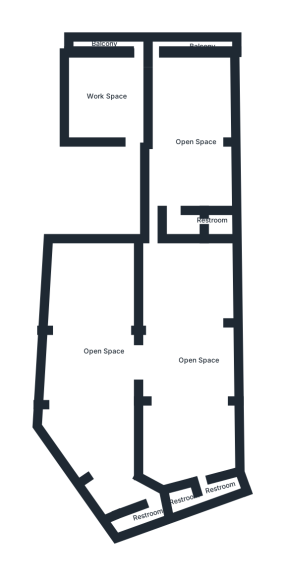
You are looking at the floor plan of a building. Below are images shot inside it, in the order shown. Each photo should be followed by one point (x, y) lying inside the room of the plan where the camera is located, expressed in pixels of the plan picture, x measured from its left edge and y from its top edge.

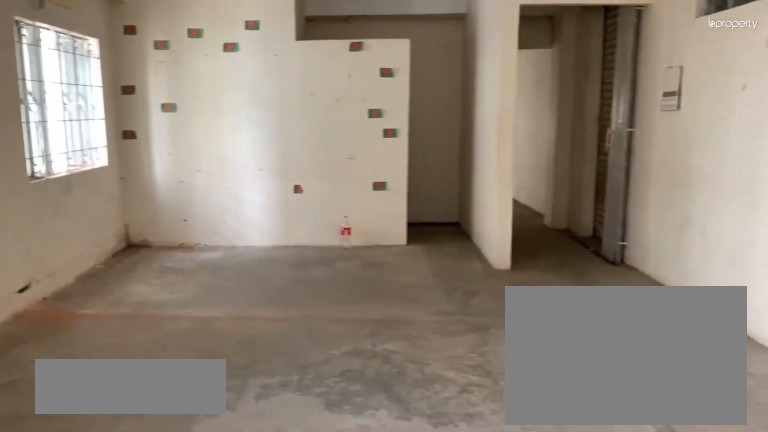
(196, 139)
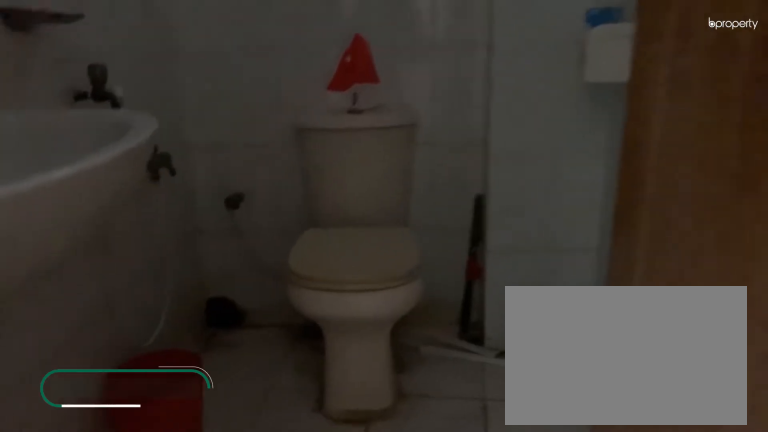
(216, 220)
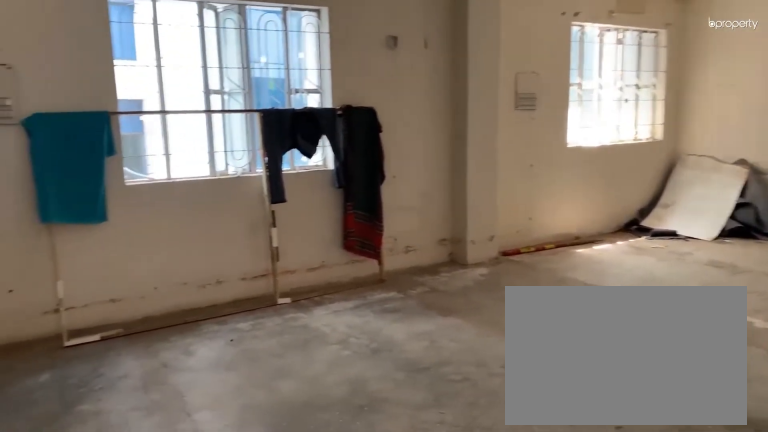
(186, 375)
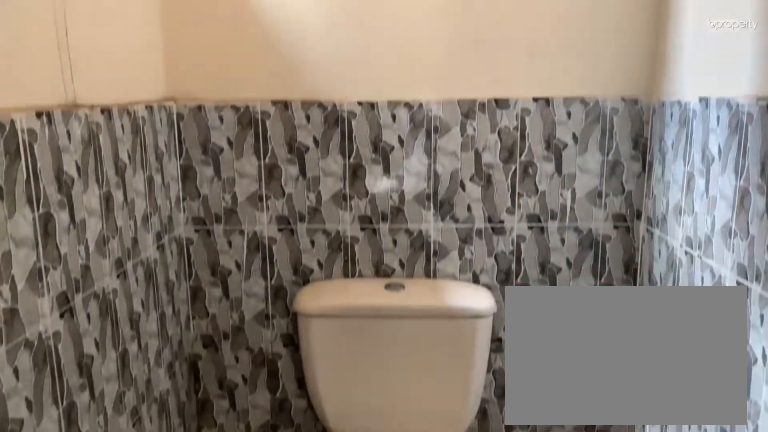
(190, 498)
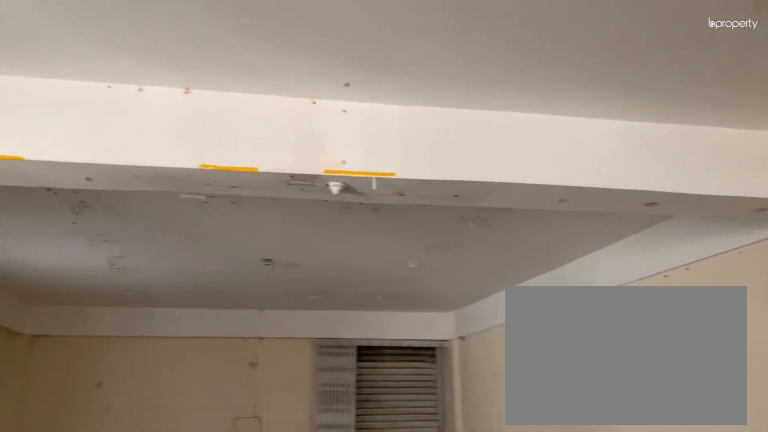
(90, 376)
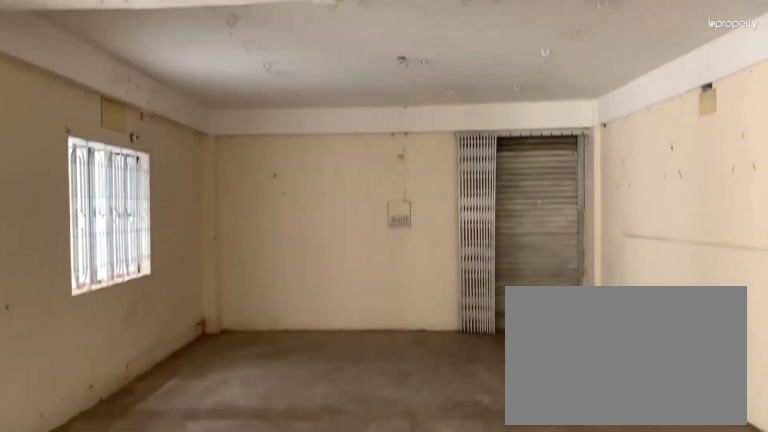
(90, 376)
